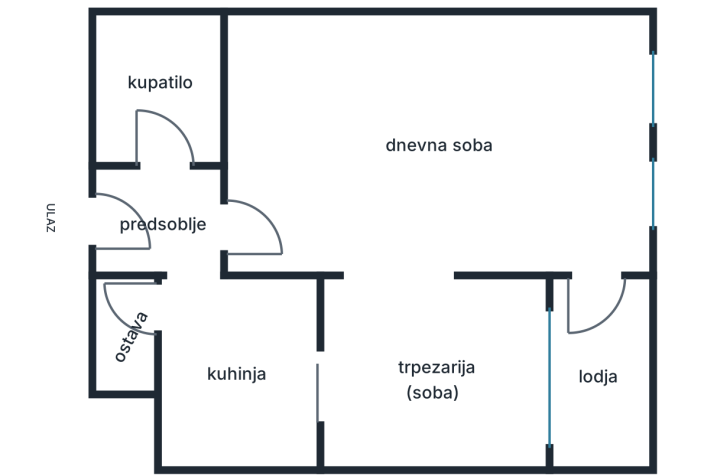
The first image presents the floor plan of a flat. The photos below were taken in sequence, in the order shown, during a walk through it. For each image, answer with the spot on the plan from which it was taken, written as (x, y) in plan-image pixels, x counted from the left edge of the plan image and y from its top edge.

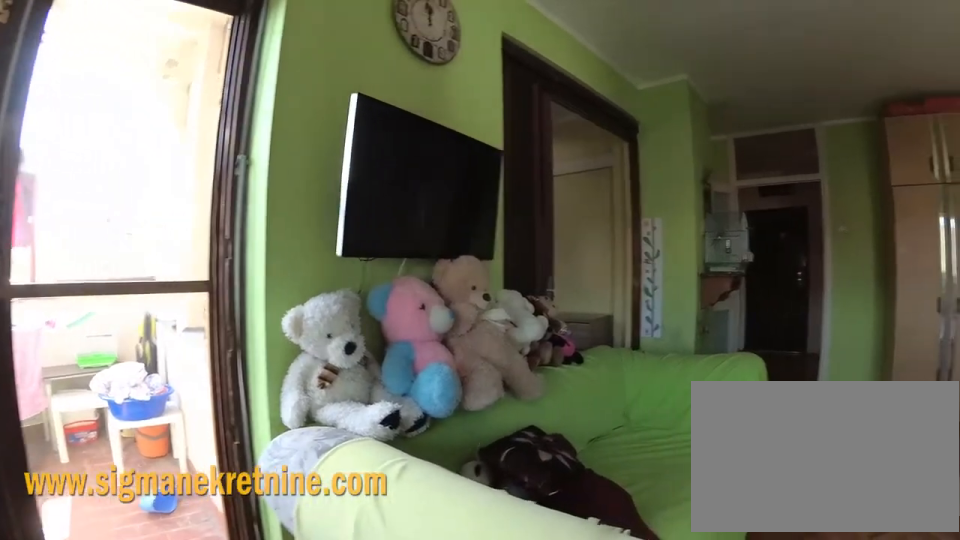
(619, 220)
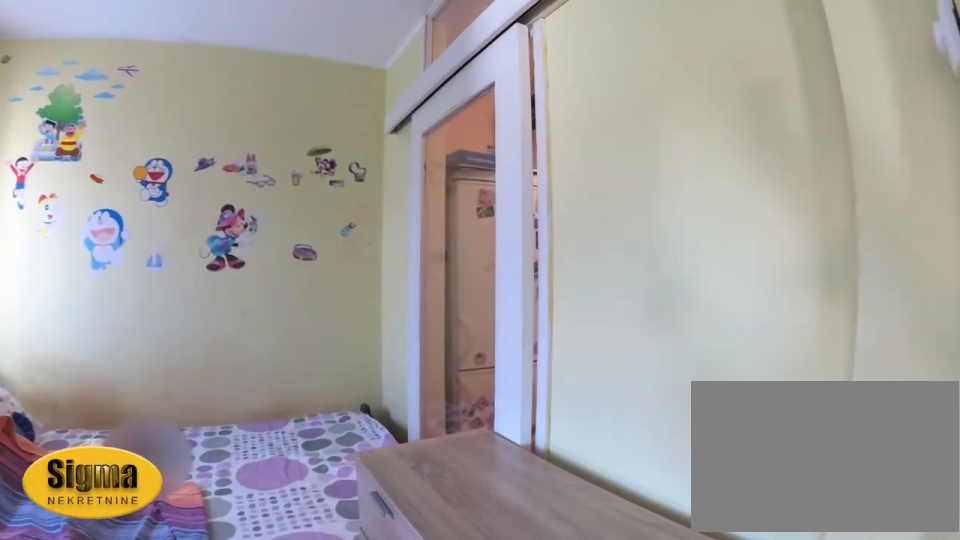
(398, 267)
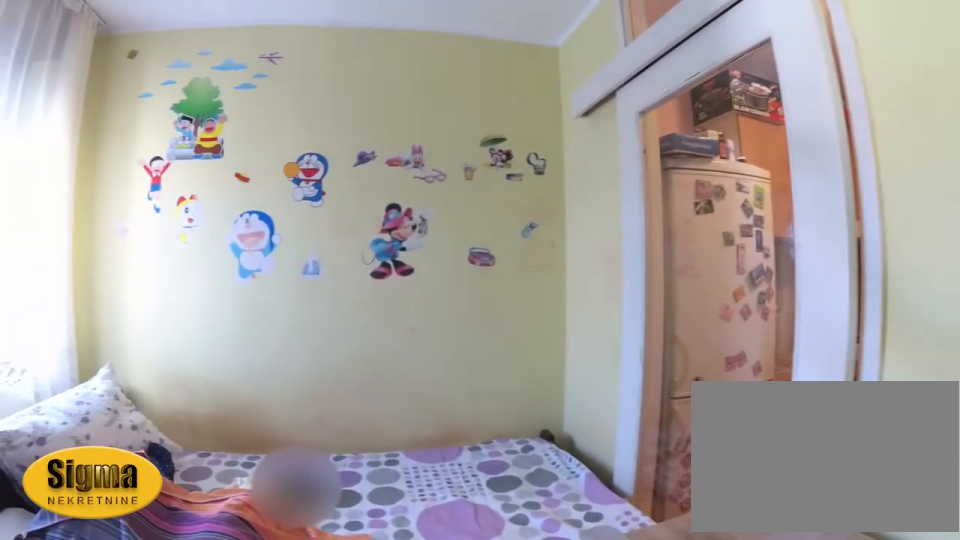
(404, 316)
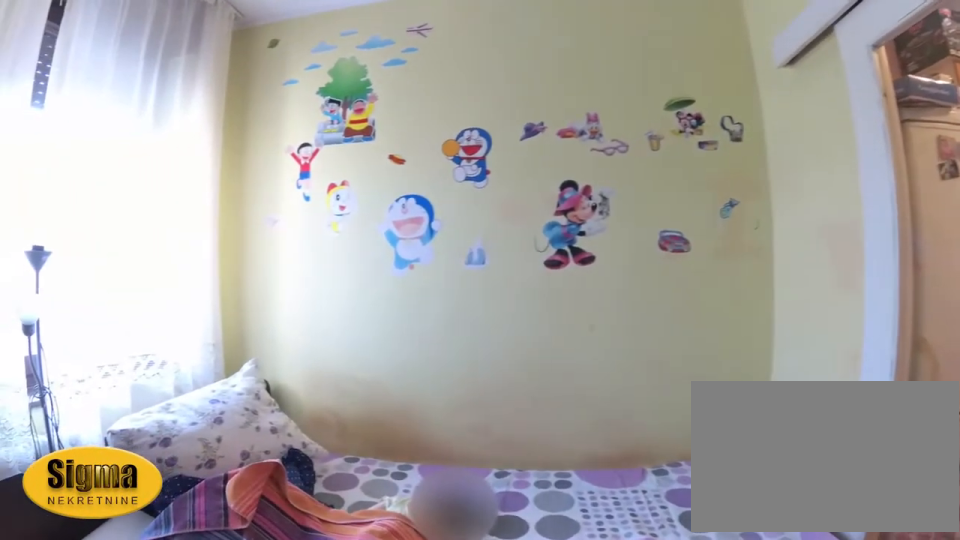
(421, 343)
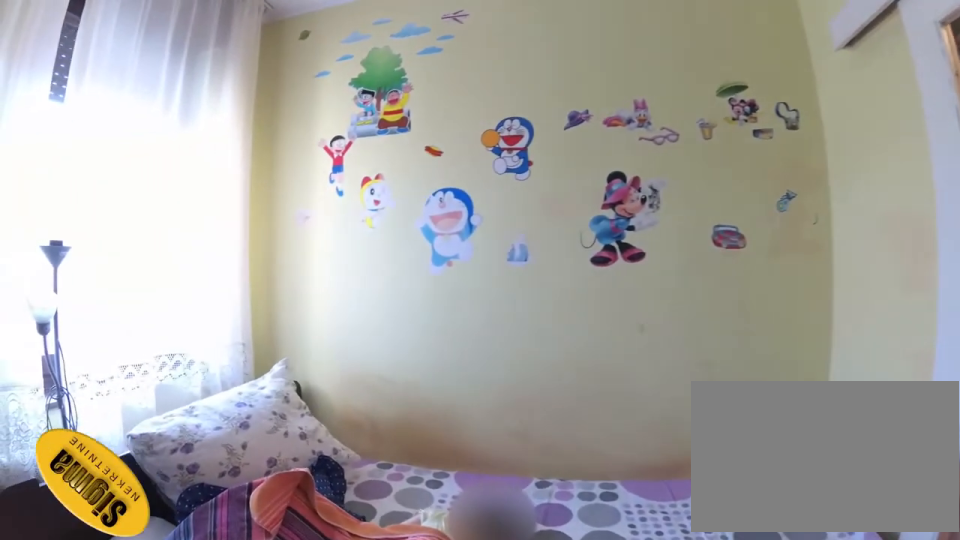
(427, 353)
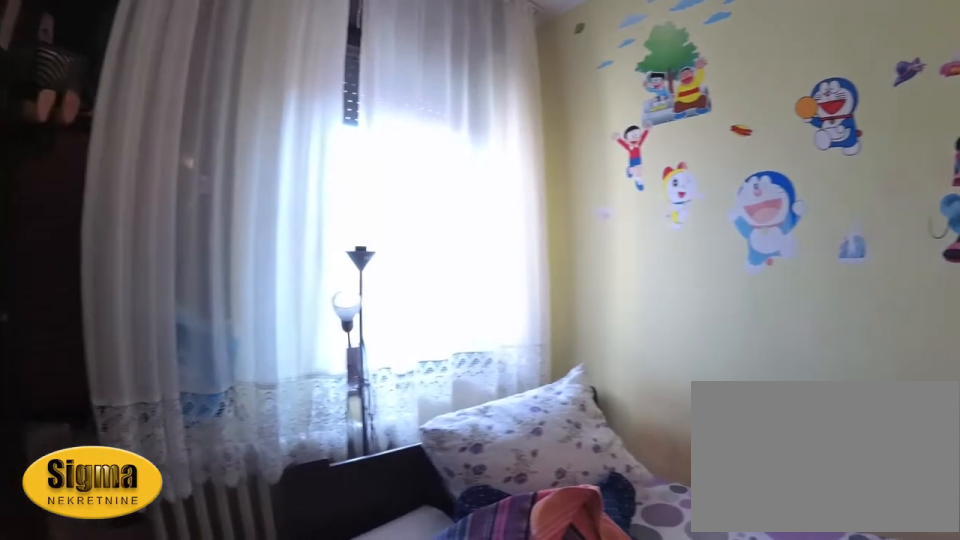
(441, 380)
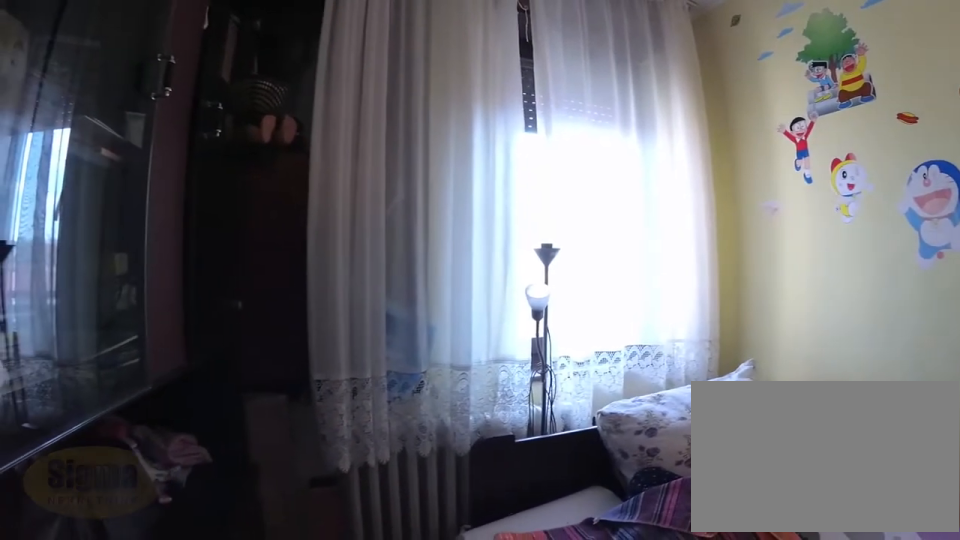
(435, 390)
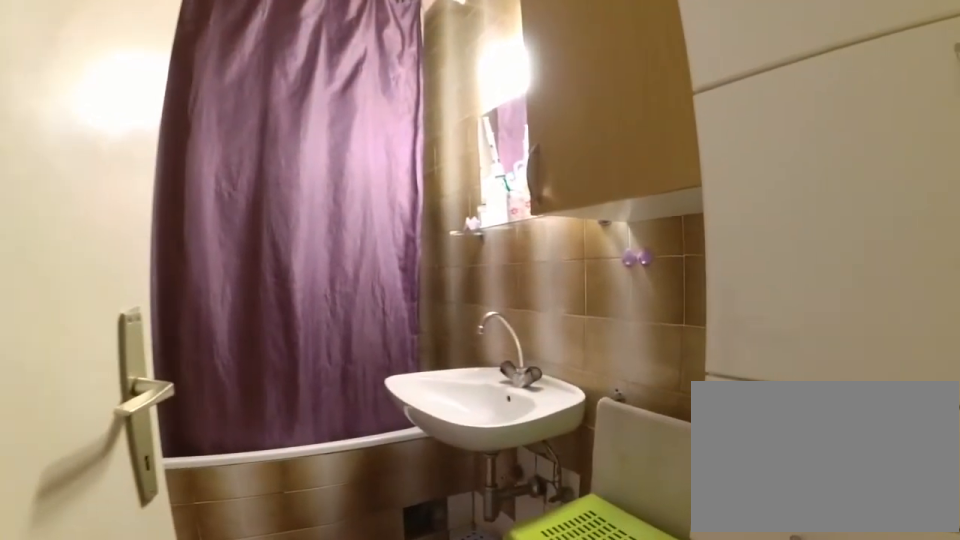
(172, 185)
